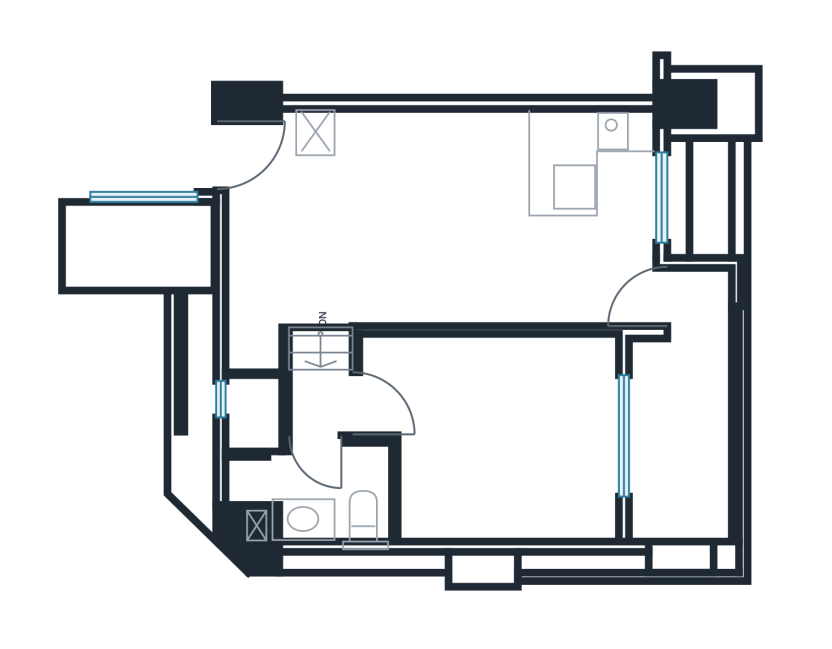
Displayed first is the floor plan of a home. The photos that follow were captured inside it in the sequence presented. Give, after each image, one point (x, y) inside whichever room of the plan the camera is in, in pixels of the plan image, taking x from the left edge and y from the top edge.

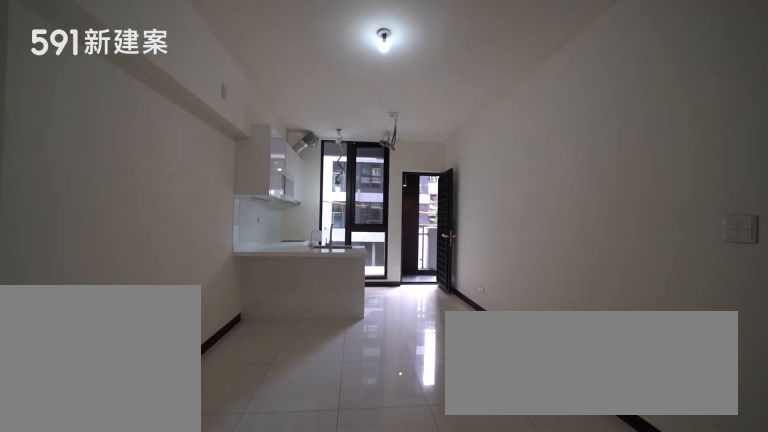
(381, 231)
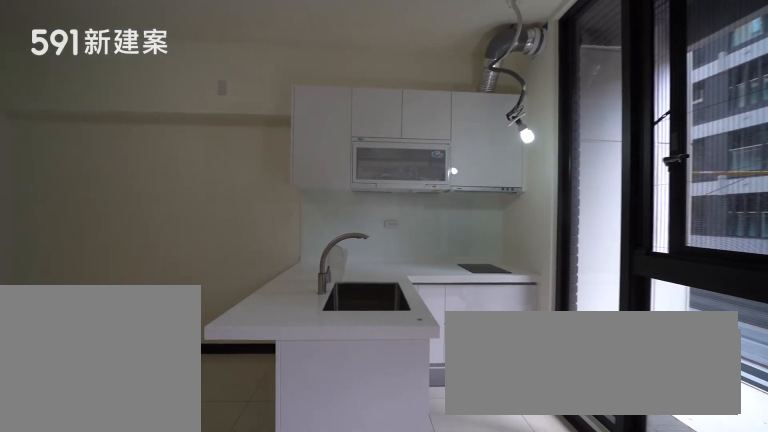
(585, 187)
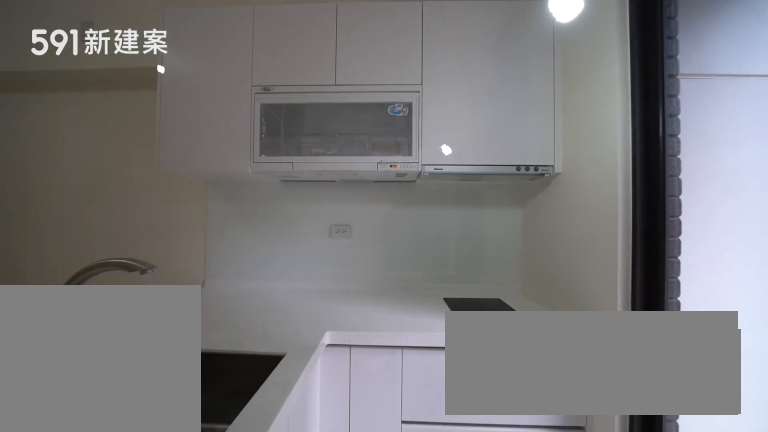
(585, 187)
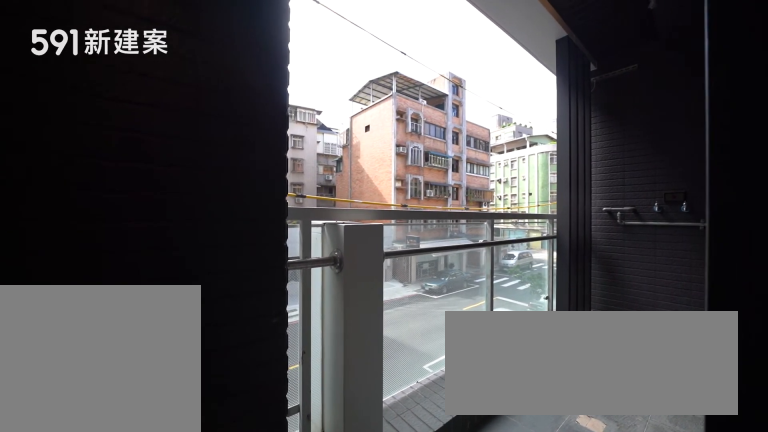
(683, 418)
